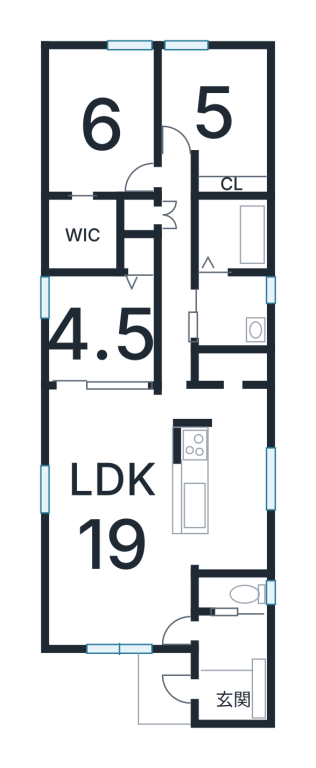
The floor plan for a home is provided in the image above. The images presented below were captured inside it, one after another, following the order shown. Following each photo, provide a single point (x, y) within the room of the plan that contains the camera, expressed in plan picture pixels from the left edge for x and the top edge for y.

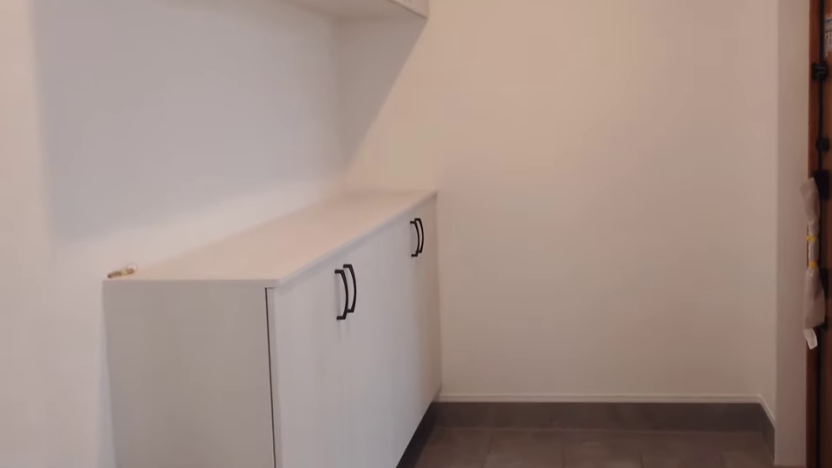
(236, 628)
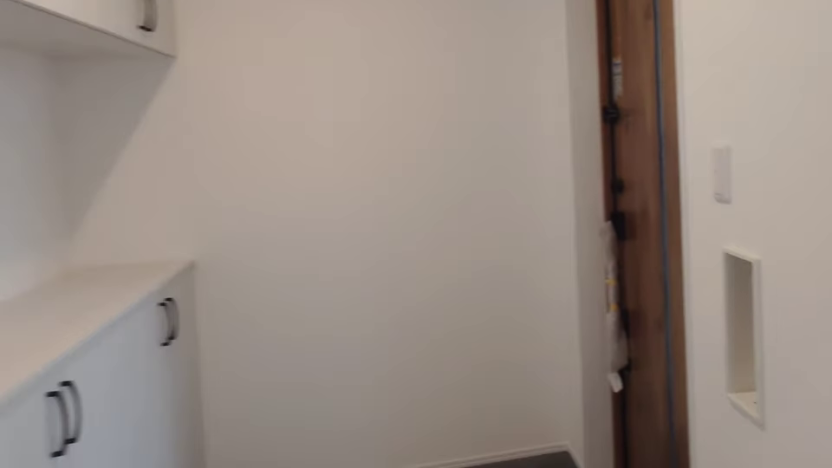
(236, 628)
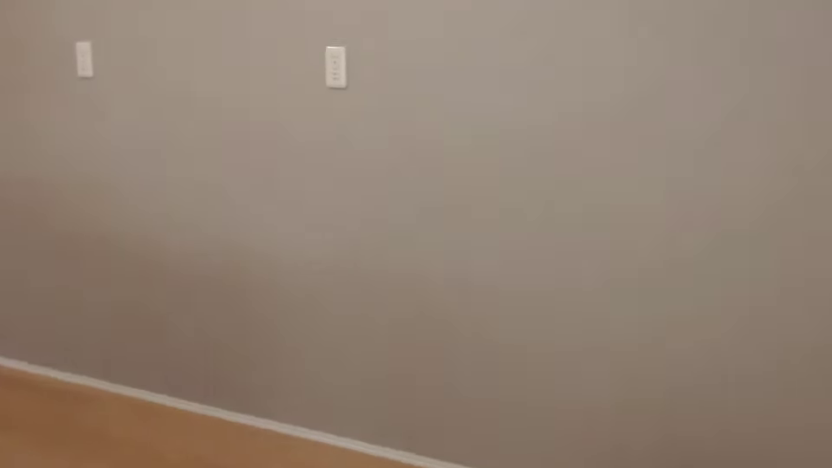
(238, 488)
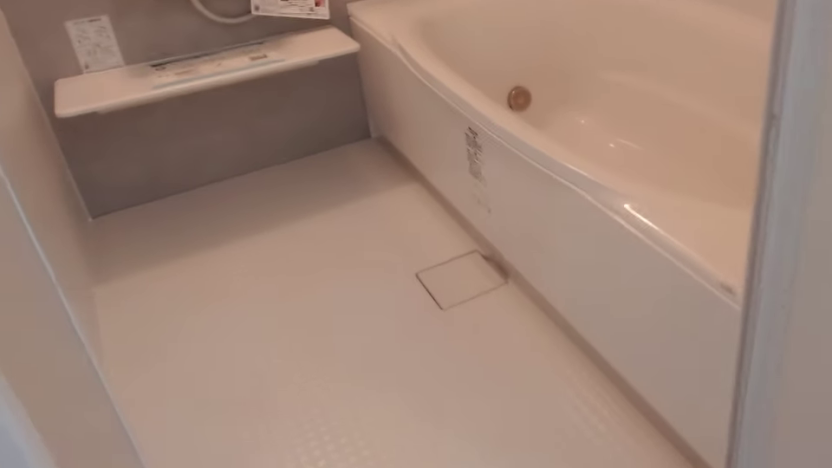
(226, 237)
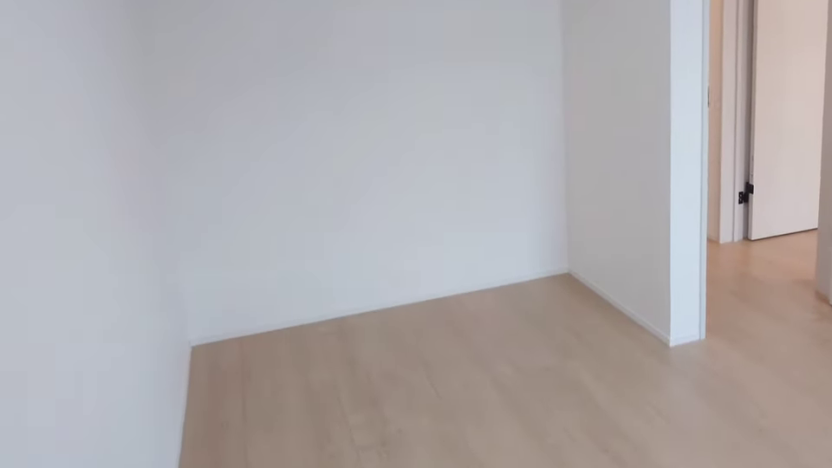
(205, 128)
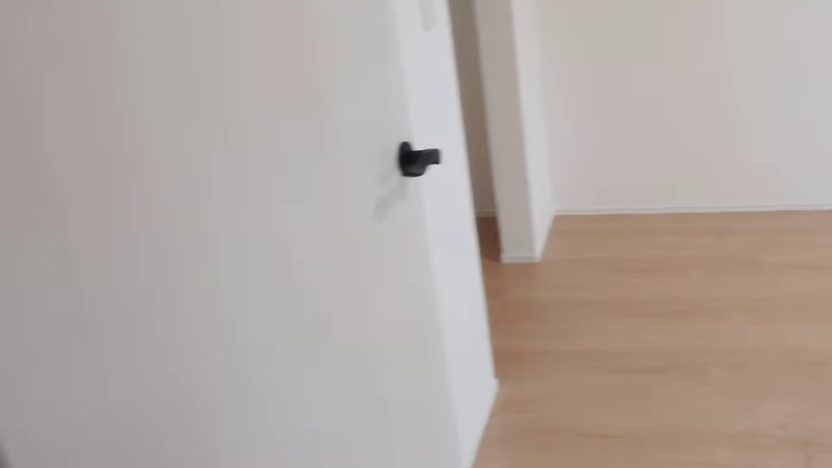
(96, 144)
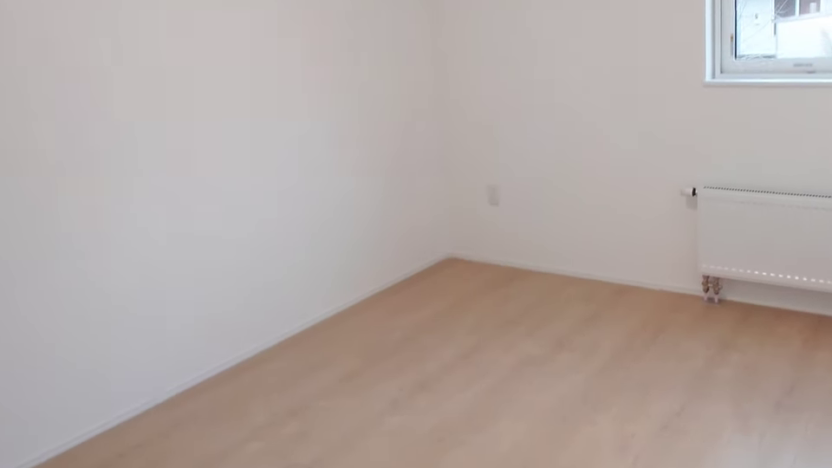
(96, 144)
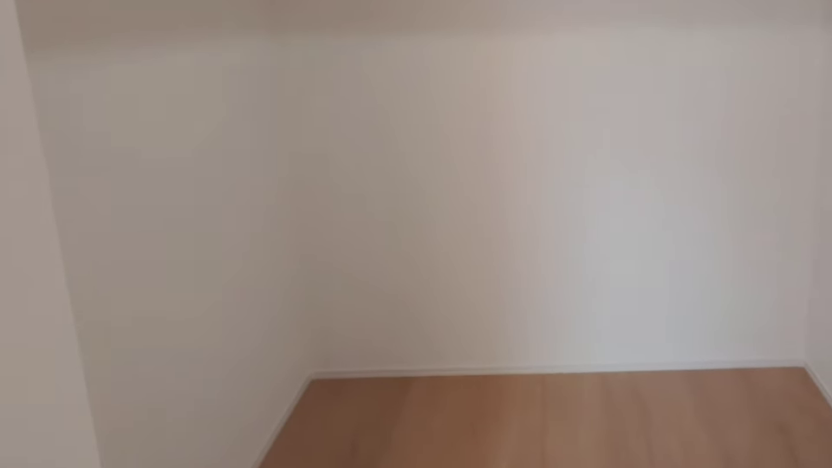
(96, 144)
